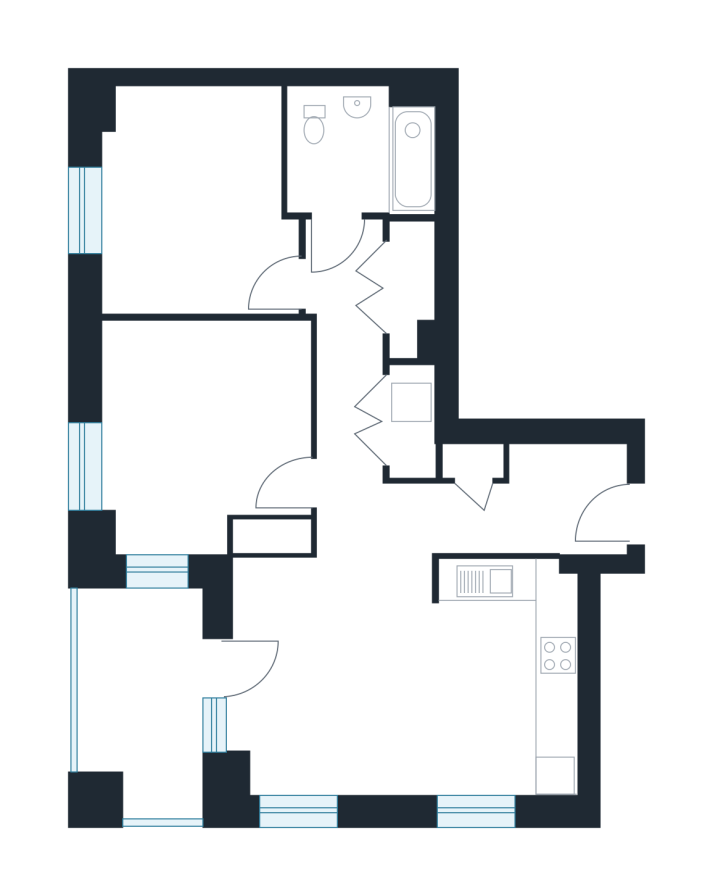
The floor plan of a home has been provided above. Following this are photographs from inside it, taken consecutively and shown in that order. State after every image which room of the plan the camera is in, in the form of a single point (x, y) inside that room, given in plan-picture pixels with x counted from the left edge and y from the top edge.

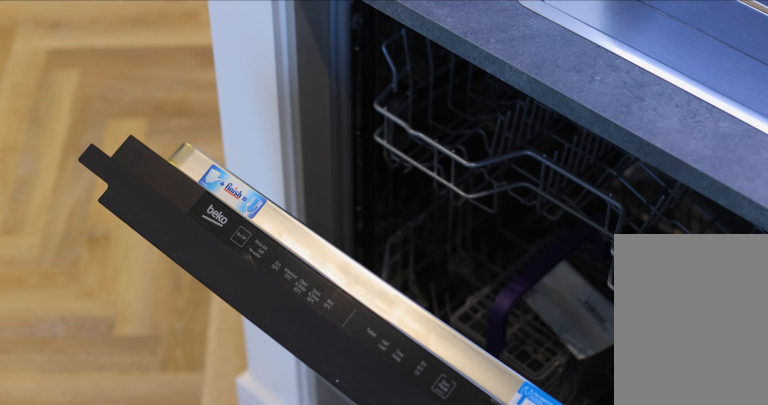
(408, 602)
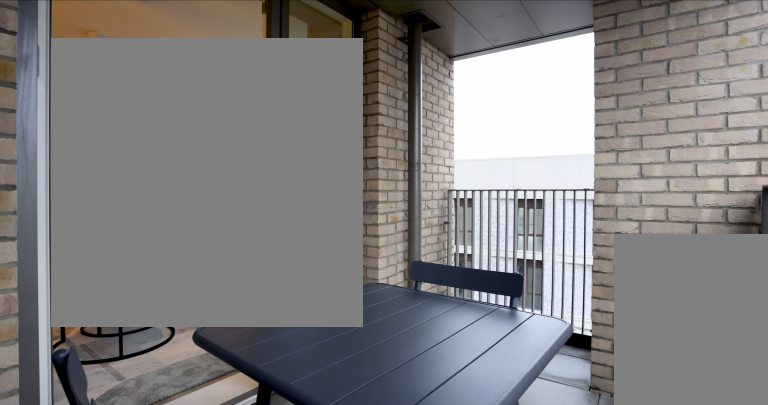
(145, 695)
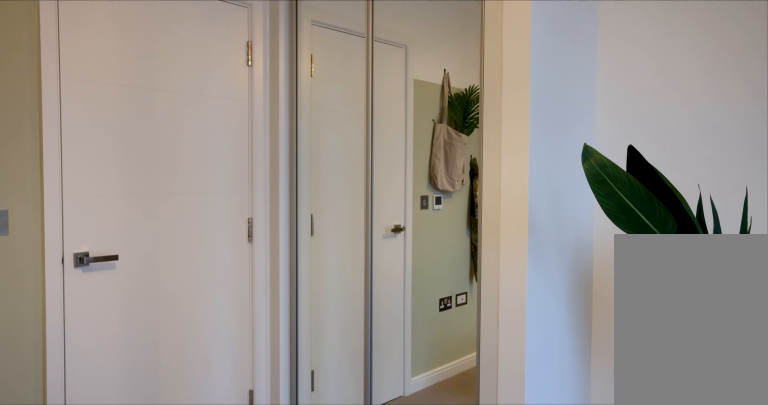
(206, 435)
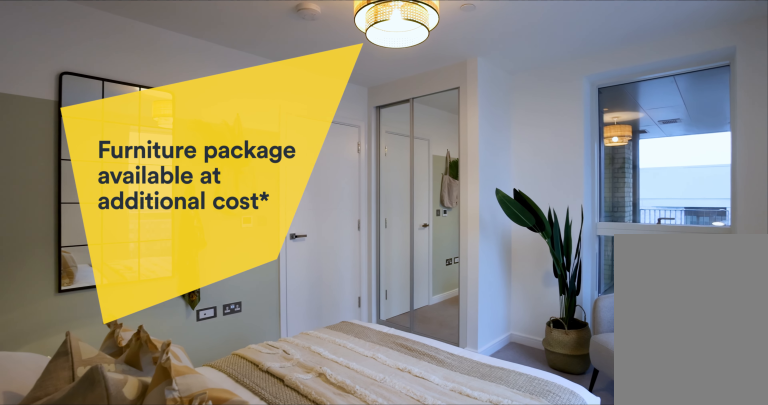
(207, 435)
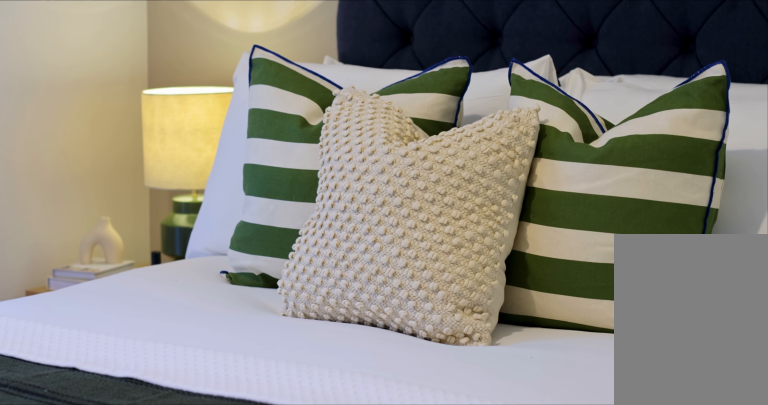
(196, 206)
